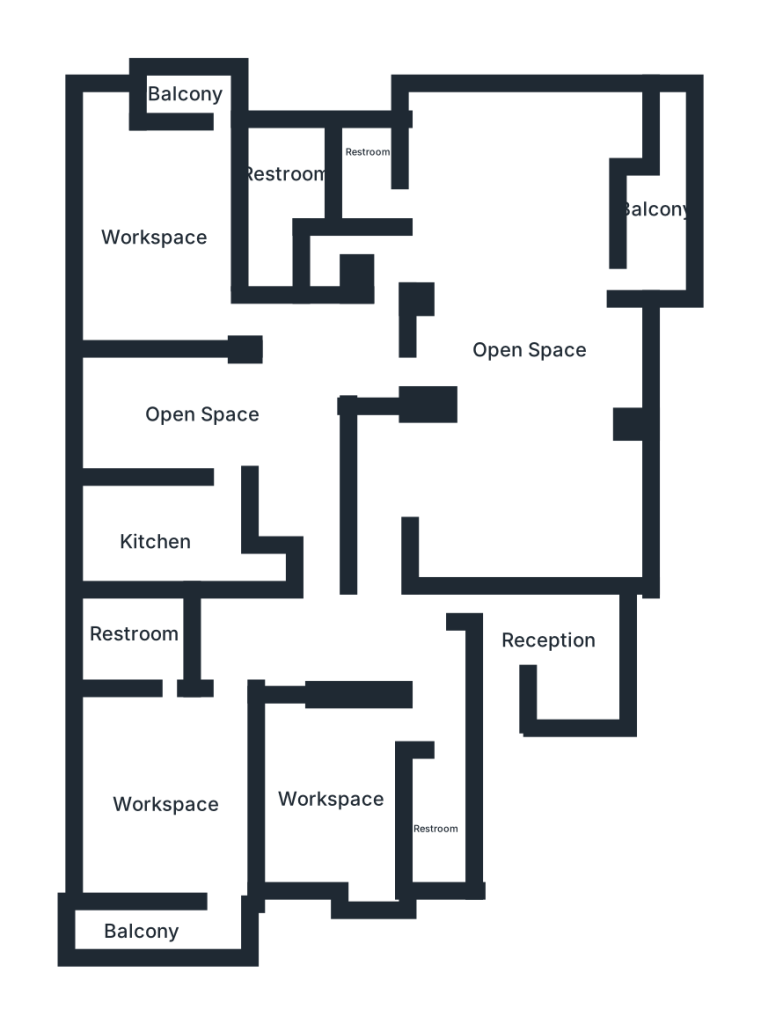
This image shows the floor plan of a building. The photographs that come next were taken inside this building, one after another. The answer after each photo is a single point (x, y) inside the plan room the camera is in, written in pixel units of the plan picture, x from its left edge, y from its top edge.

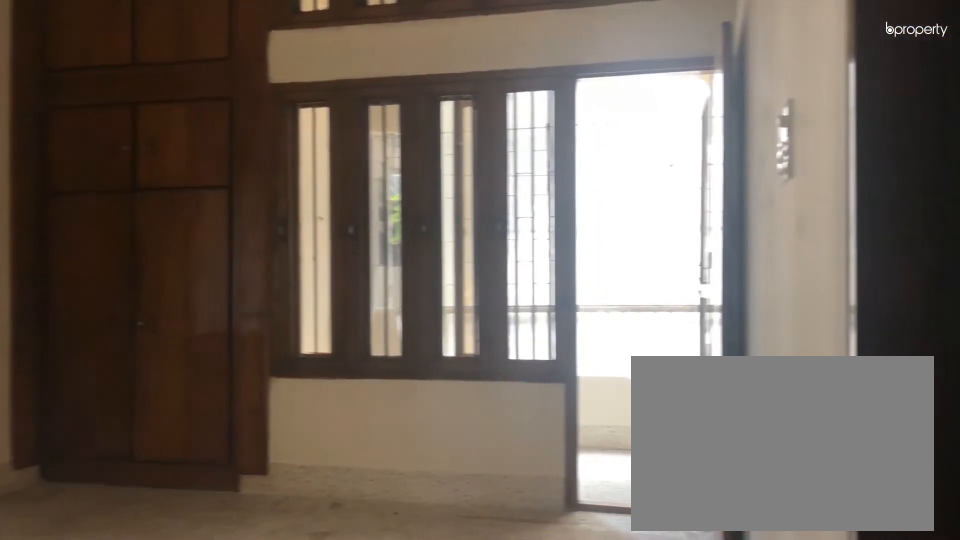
(155, 242)
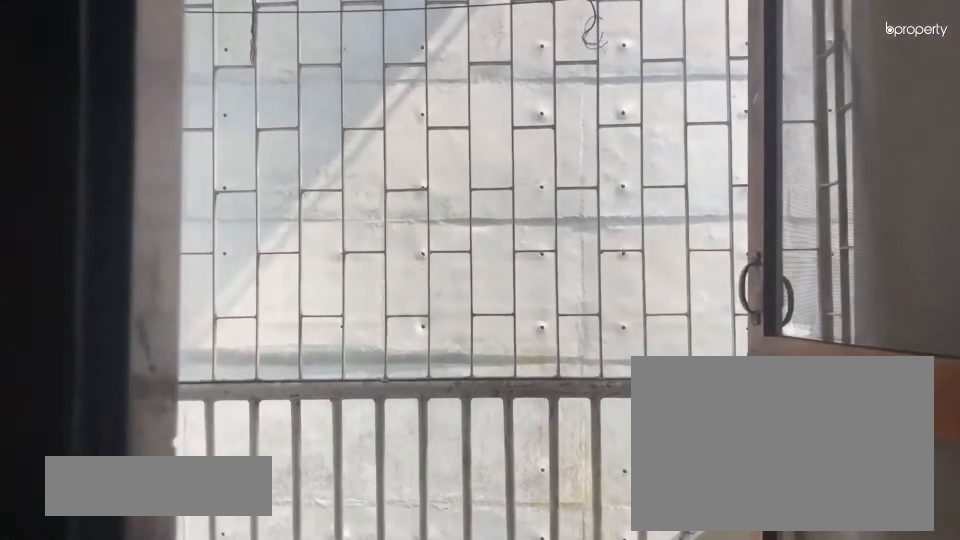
(188, 101)
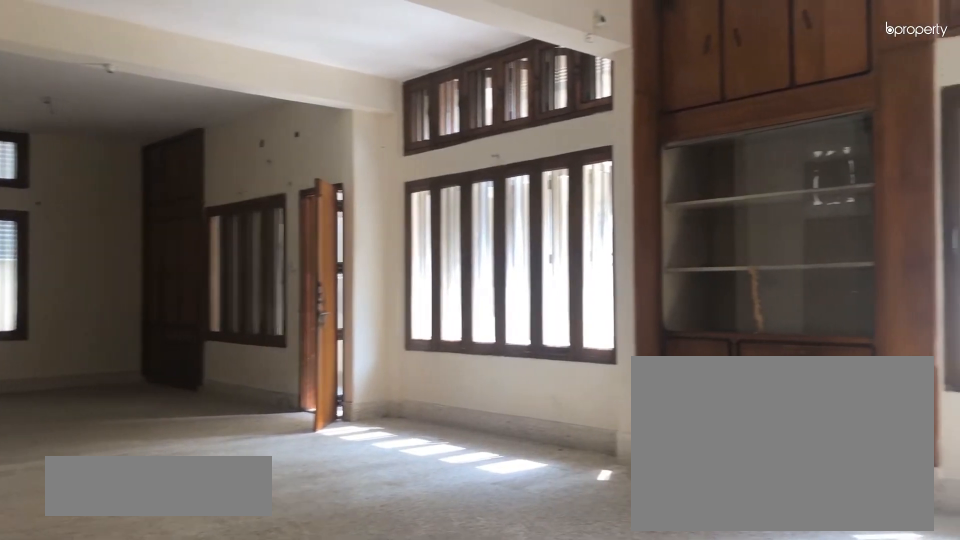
(514, 479)
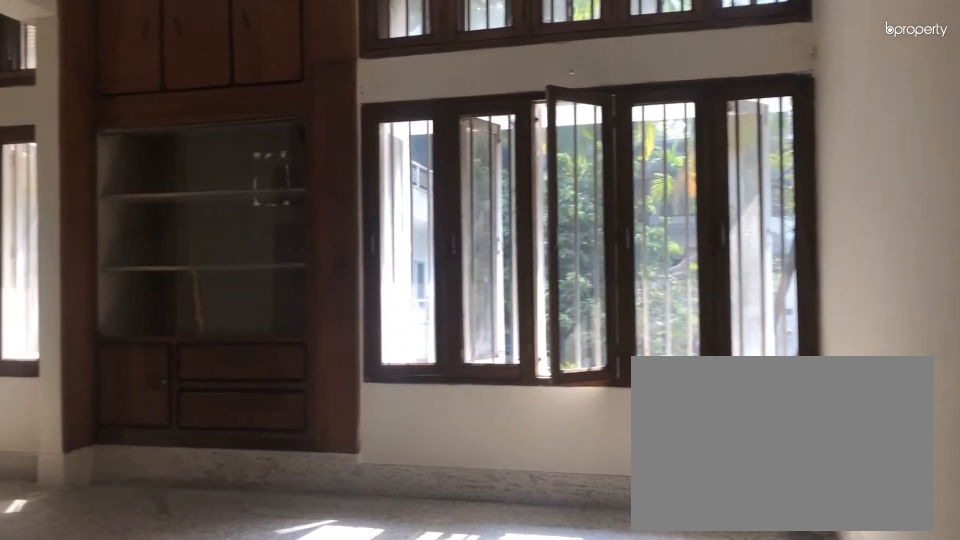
(514, 479)
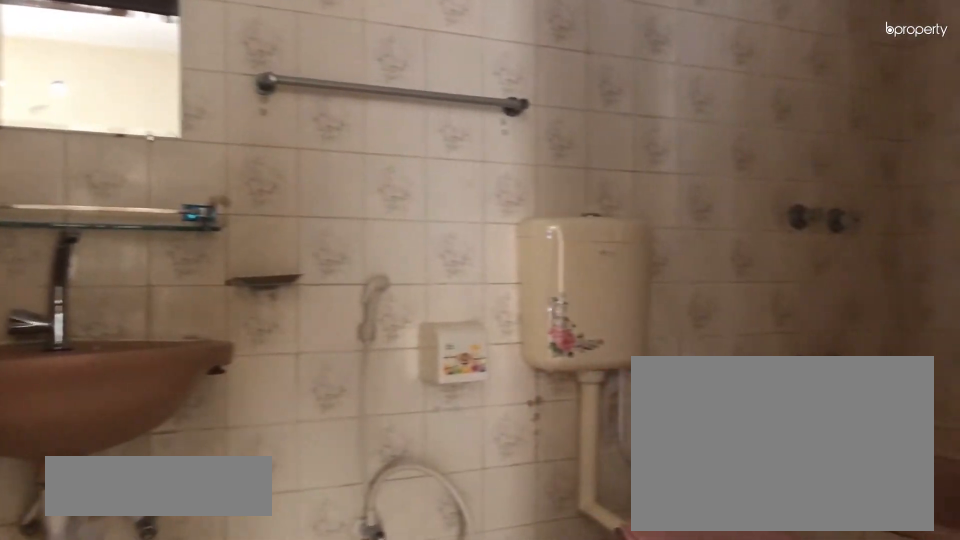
(367, 181)
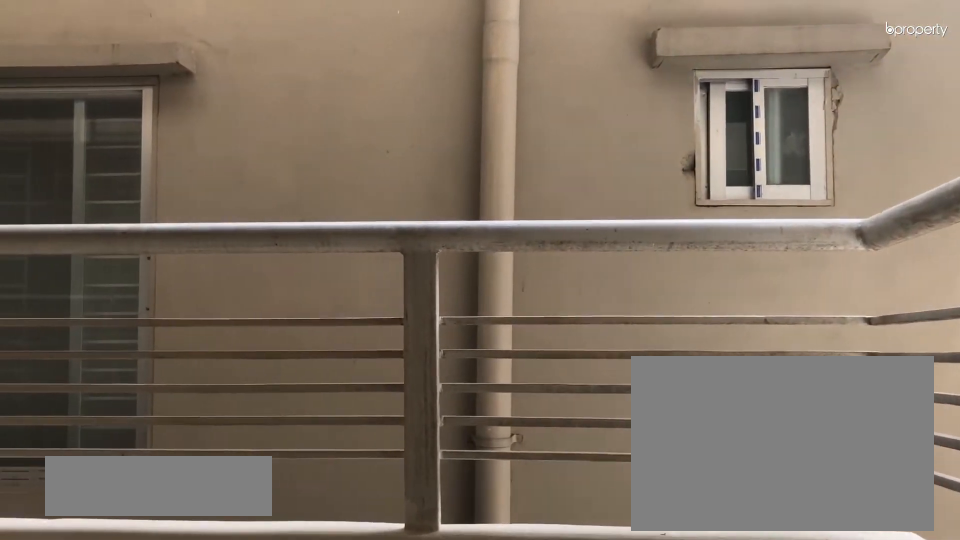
(648, 217)
